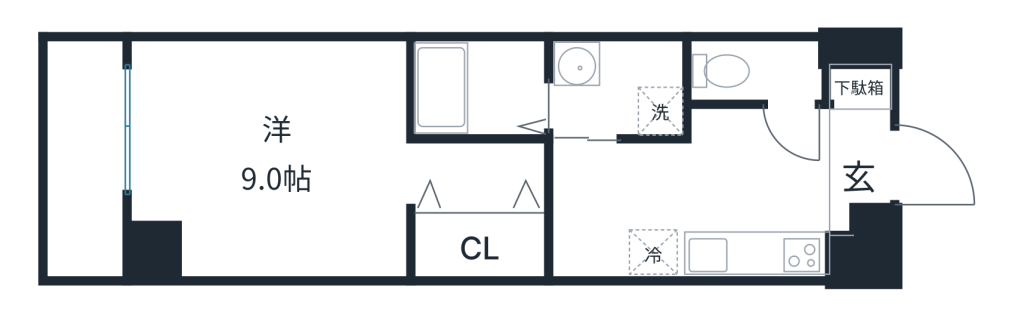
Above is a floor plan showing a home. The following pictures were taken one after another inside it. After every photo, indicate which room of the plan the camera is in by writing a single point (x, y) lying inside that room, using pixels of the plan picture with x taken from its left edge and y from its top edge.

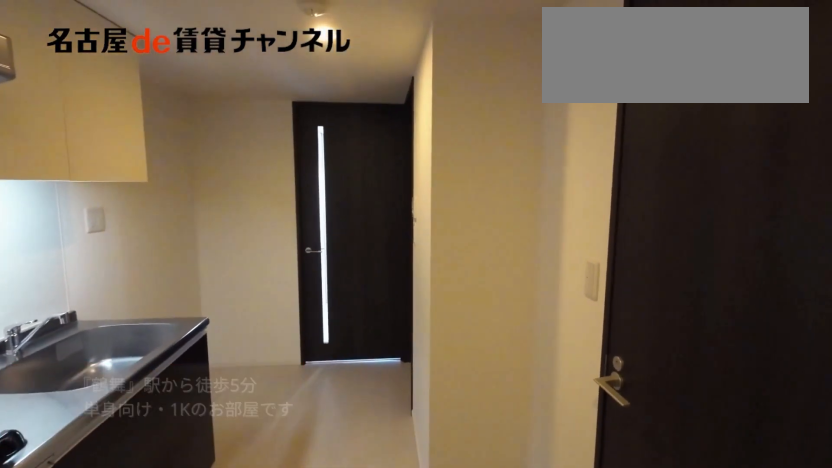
(859, 151)
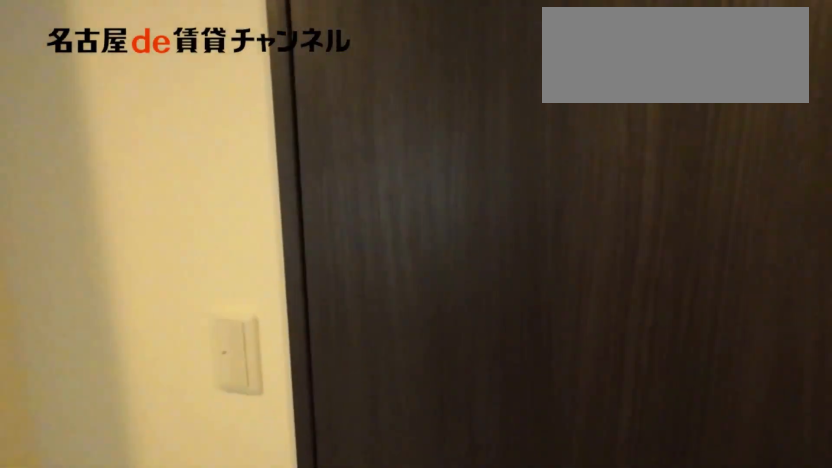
(859, 151)
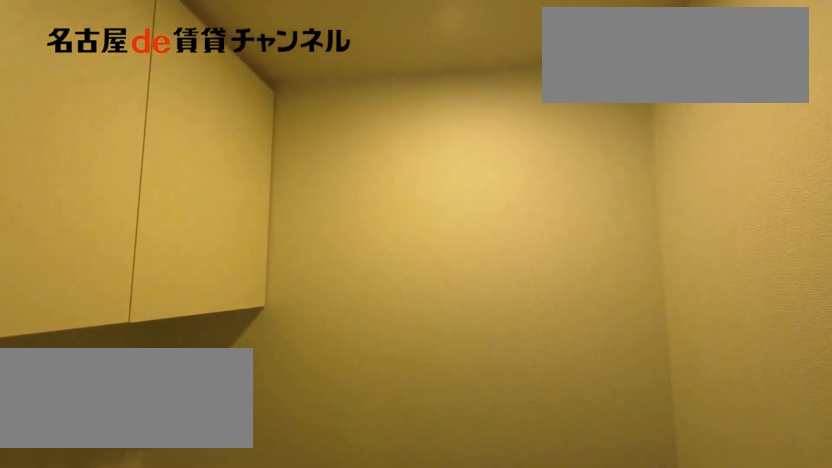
(757, 71)
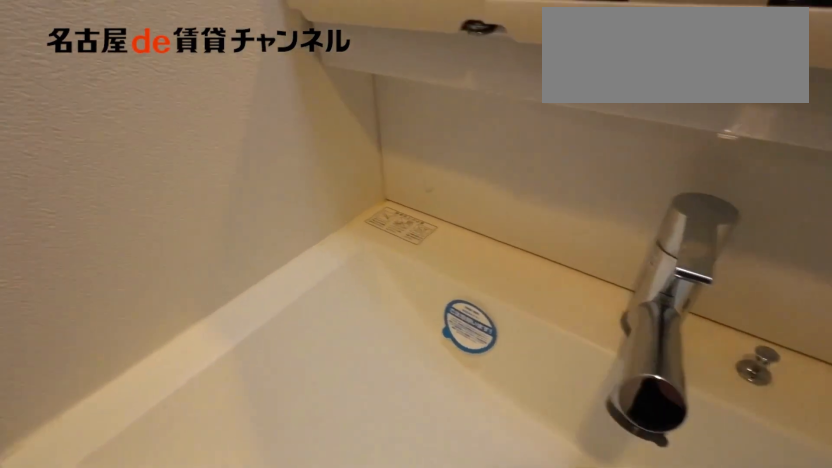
(620, 88)
